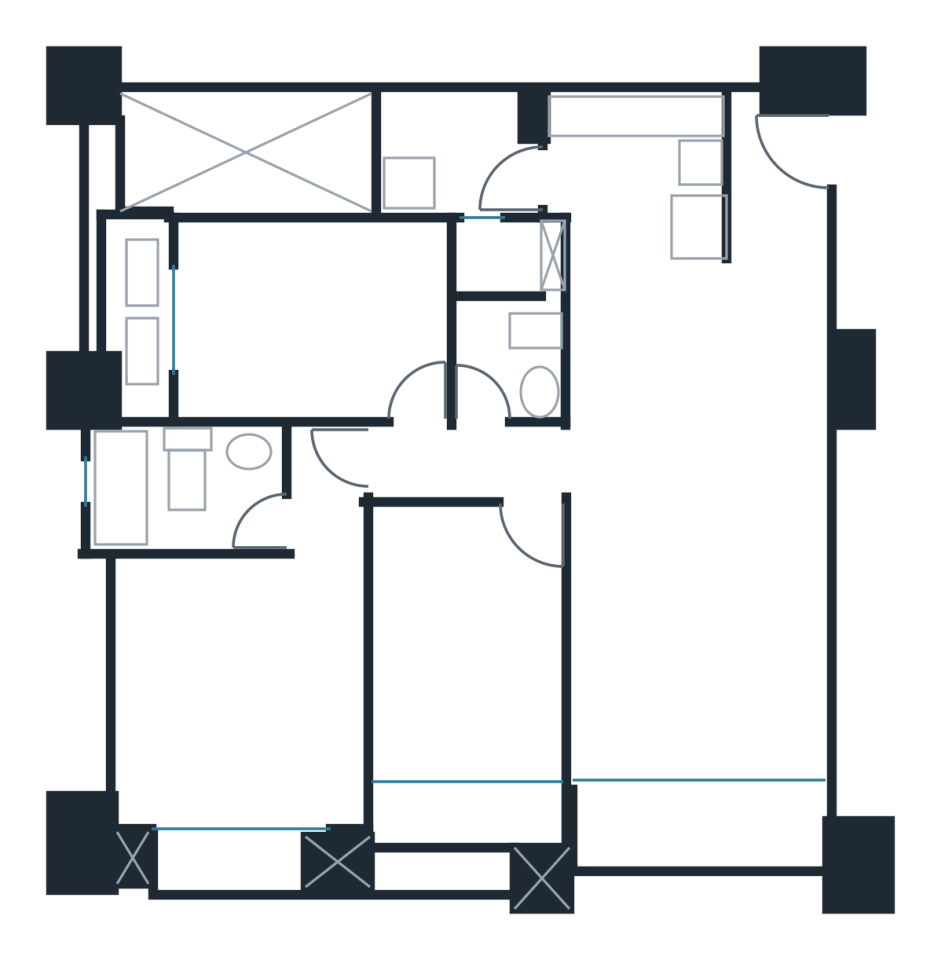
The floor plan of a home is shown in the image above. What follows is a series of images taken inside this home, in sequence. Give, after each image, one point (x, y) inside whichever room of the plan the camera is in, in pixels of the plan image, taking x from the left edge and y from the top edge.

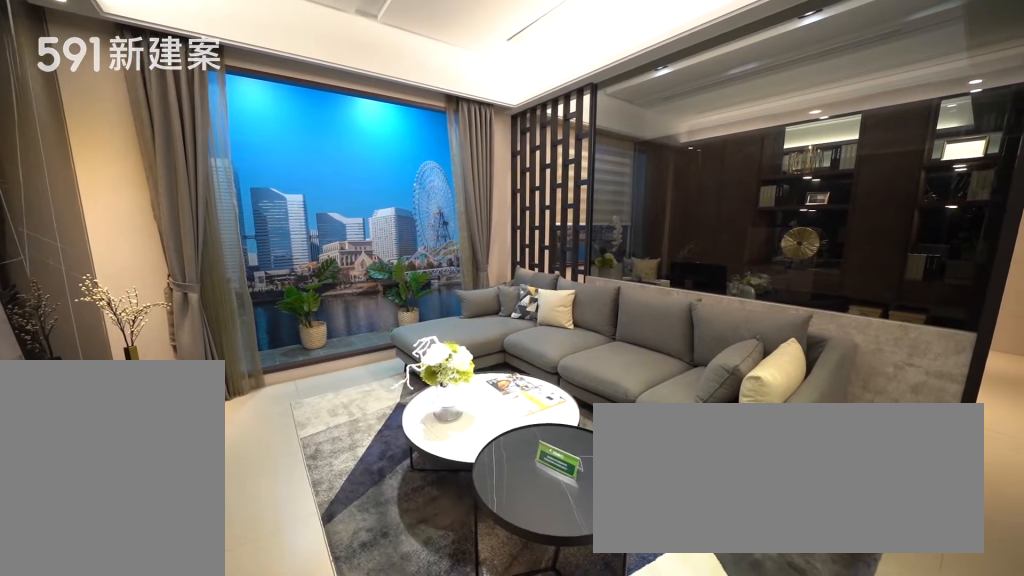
(695, 642)
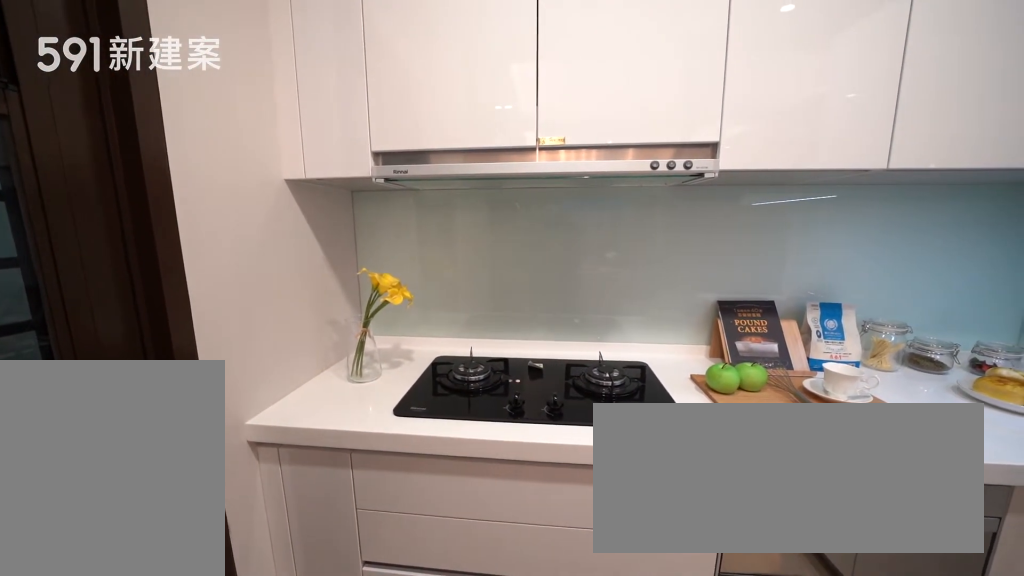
(638, 166)
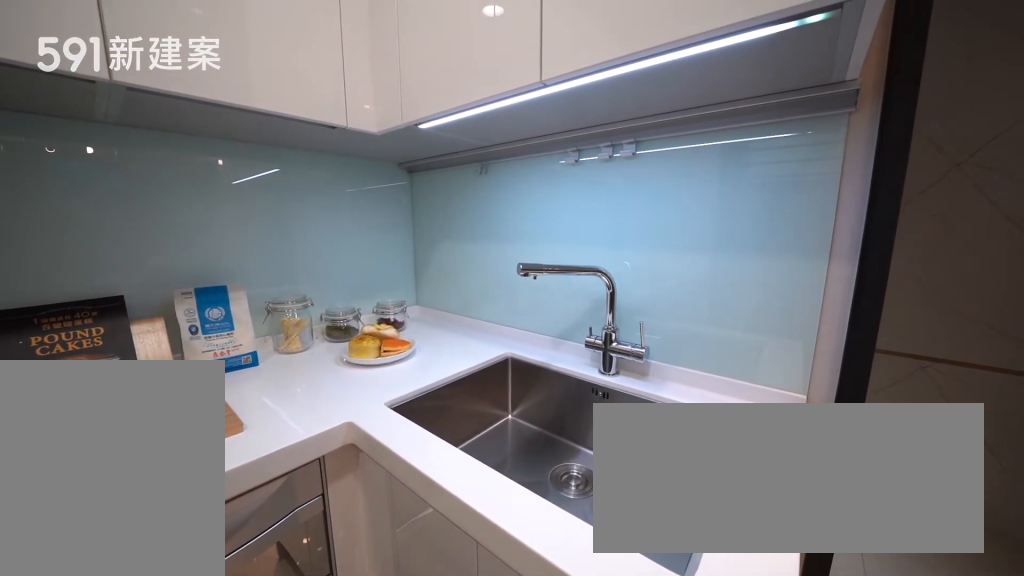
(638, 166)
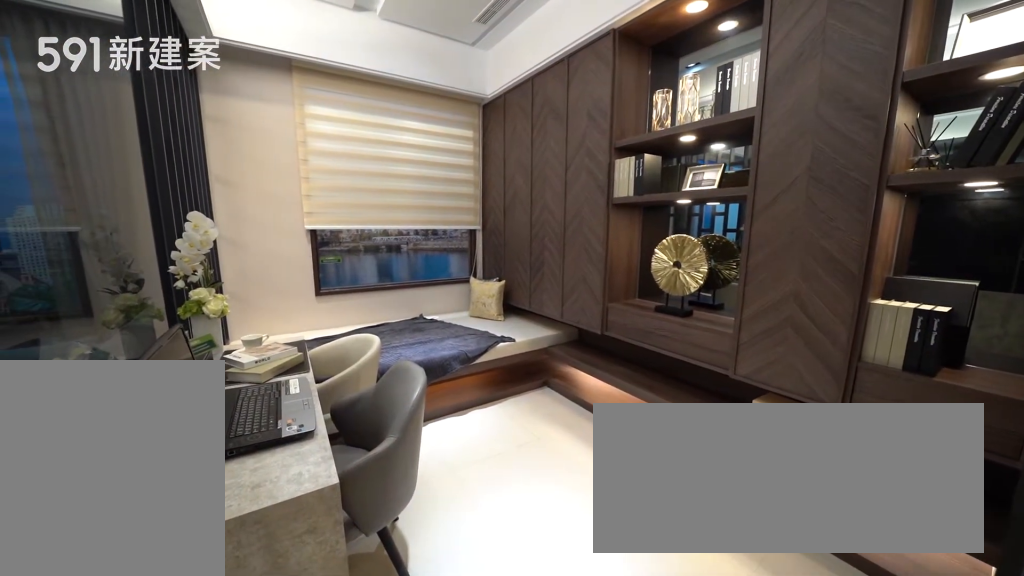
(468, 645)
